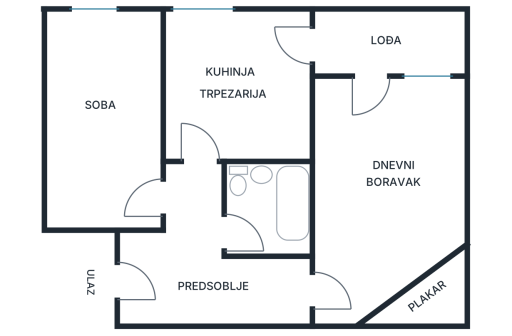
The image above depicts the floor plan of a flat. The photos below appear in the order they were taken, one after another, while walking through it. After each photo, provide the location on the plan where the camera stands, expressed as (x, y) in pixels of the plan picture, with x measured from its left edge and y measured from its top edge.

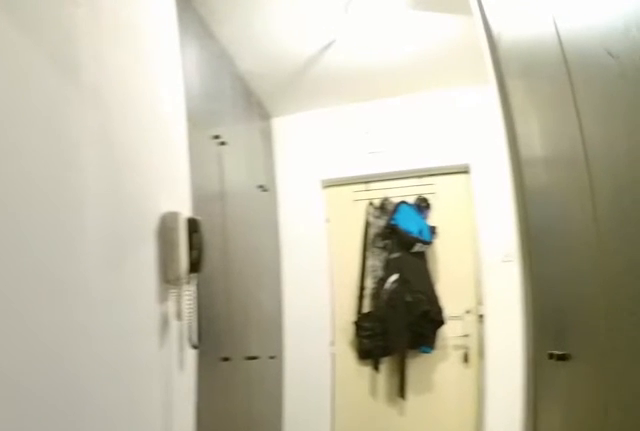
(334, 288)
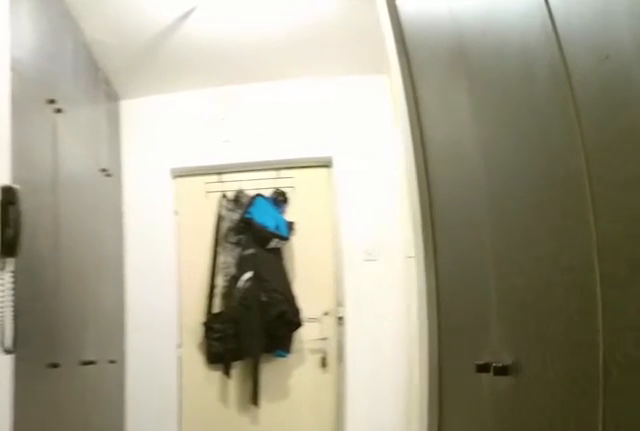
(312, 289)
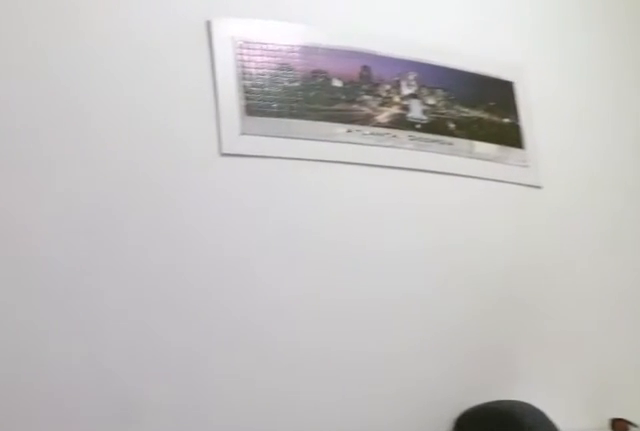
(138, 184)
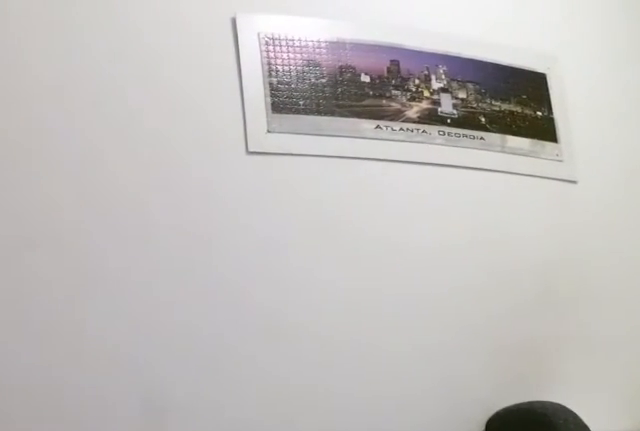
(138, 182)
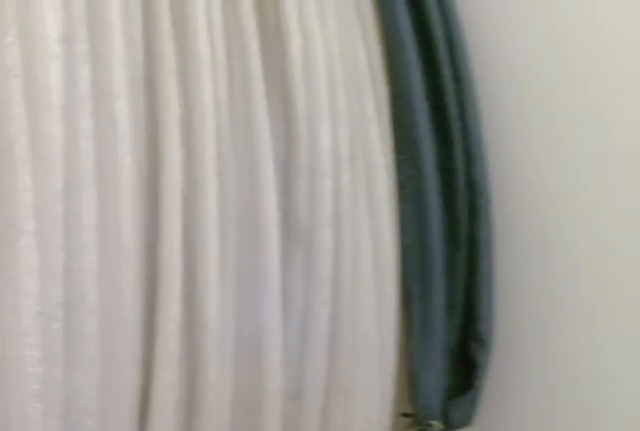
(92, 57)
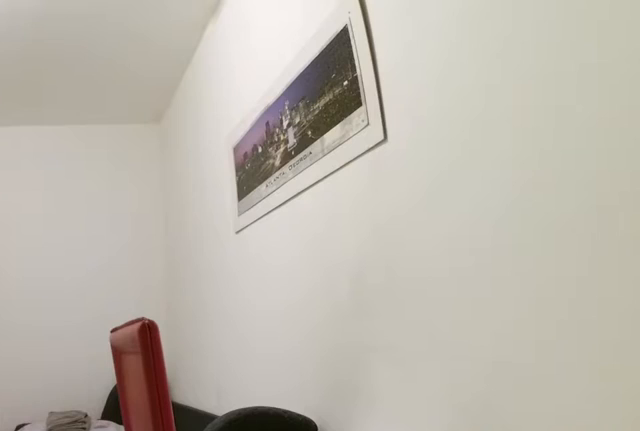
(92, 33)
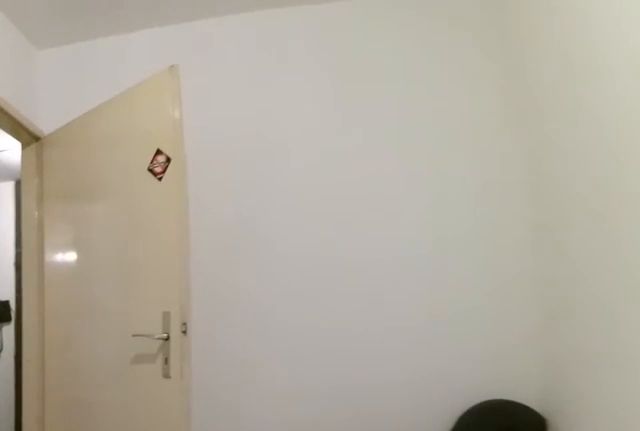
(113, 99)
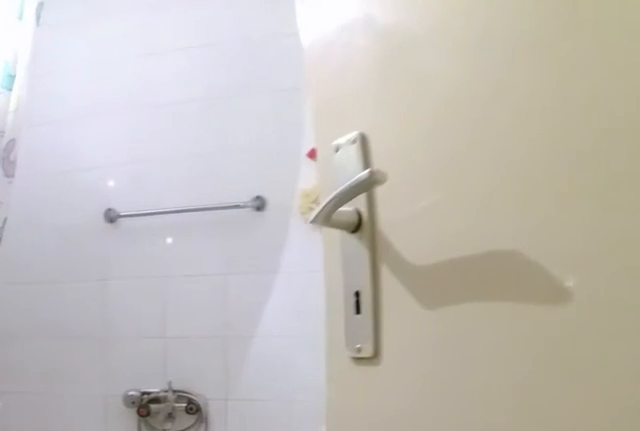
(211, 228)
